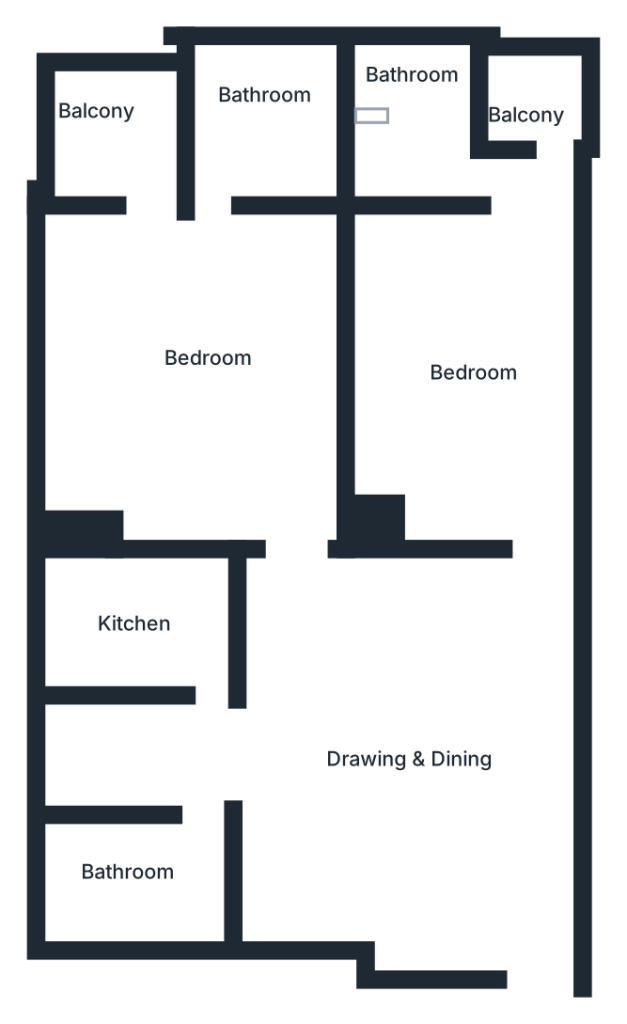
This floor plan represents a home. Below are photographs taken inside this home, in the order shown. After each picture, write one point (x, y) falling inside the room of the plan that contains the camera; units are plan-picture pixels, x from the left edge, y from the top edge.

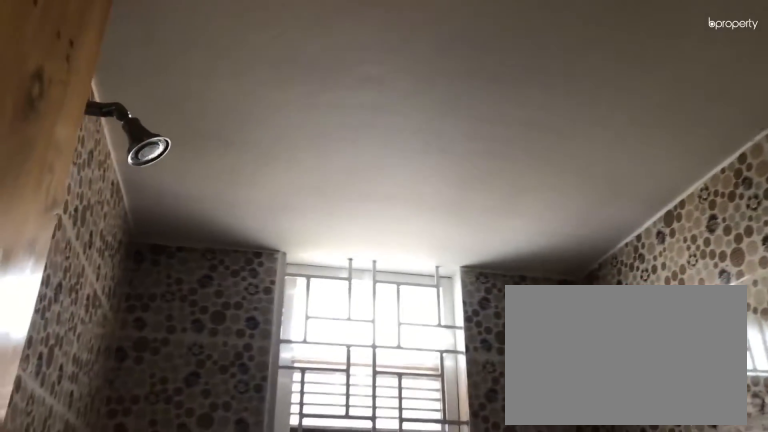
(213, 132)
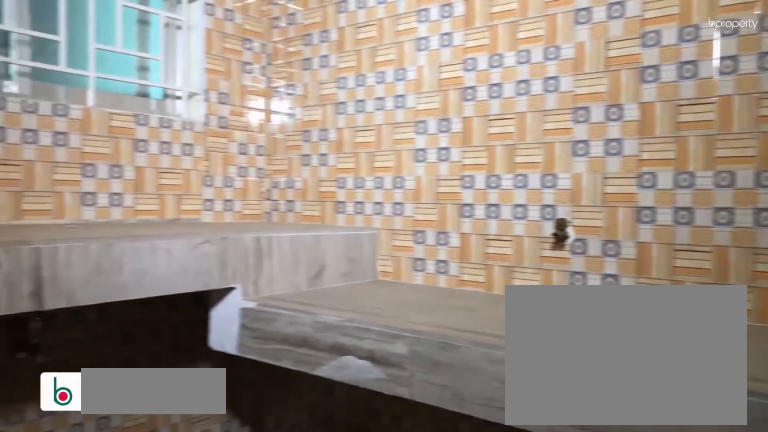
(160, 627)
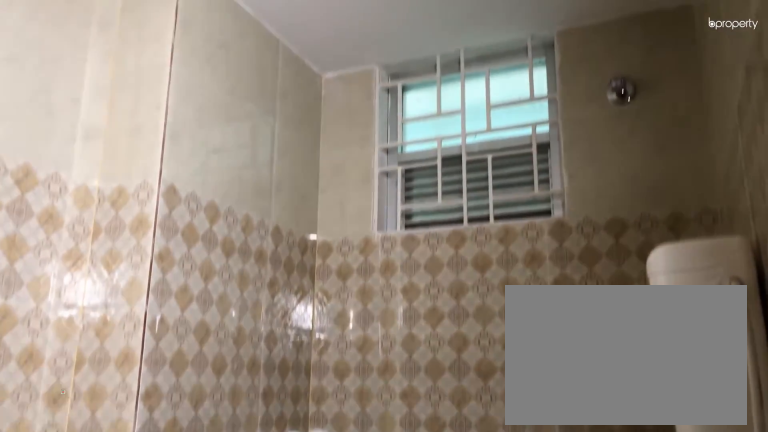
(140, 866)
